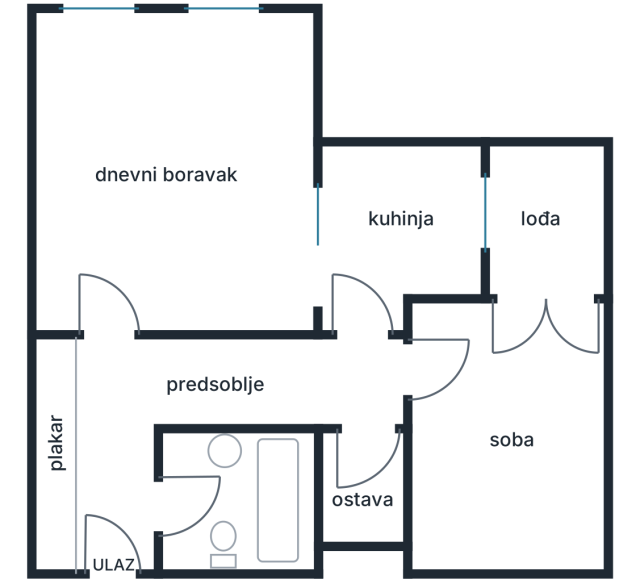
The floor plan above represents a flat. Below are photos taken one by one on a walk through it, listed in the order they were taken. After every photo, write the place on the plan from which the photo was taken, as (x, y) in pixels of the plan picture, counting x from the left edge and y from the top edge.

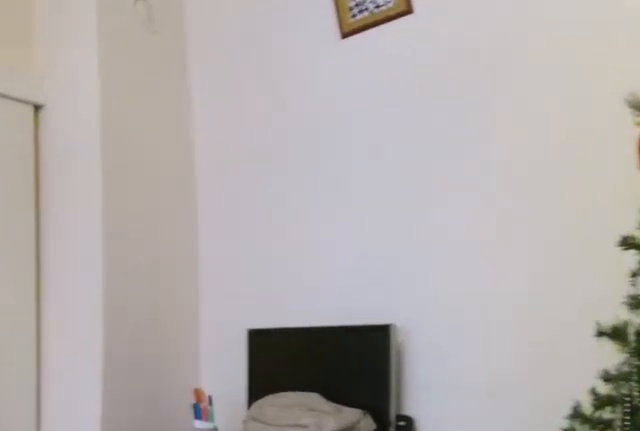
(146, 239)
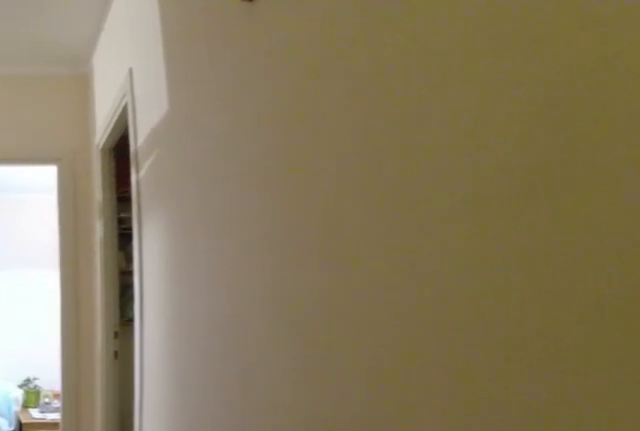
(150, 381)
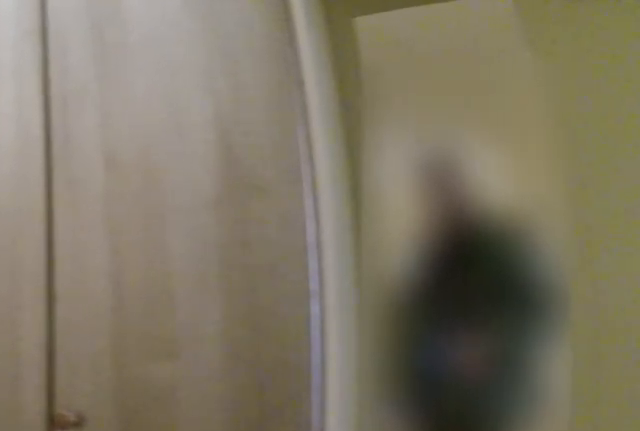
(105, 403)
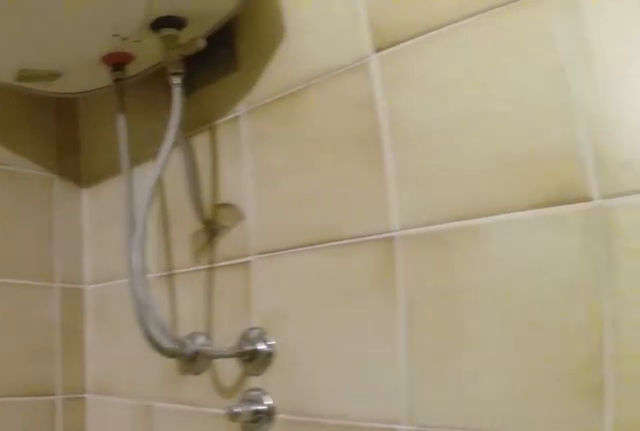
(247, 524)
